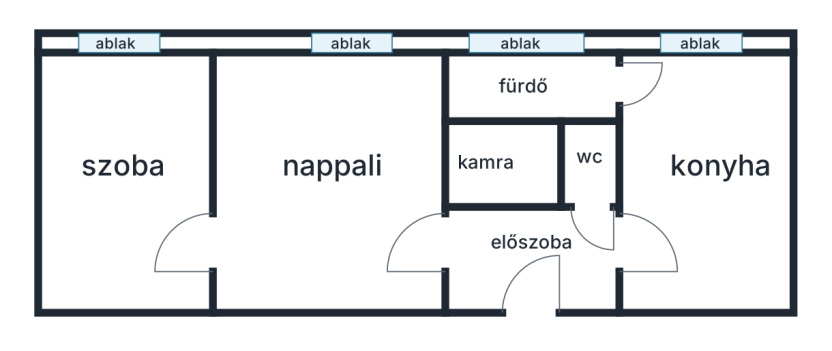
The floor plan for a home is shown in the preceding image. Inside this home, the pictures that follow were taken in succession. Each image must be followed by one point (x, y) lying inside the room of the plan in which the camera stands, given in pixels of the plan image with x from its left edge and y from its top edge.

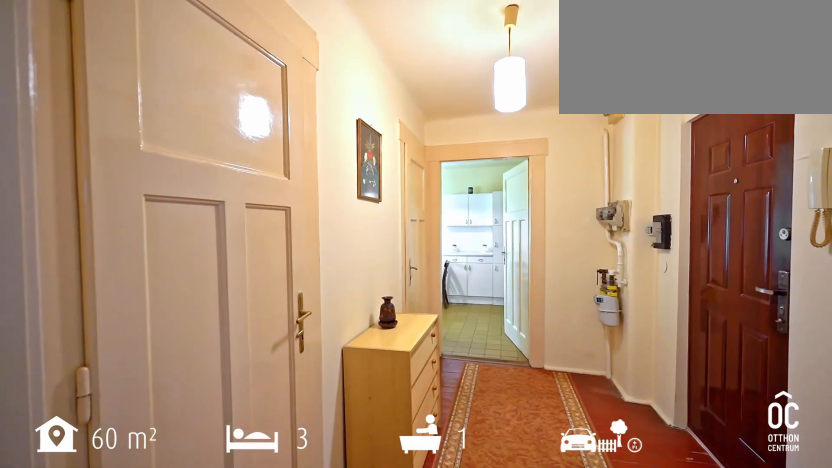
(527, 261)
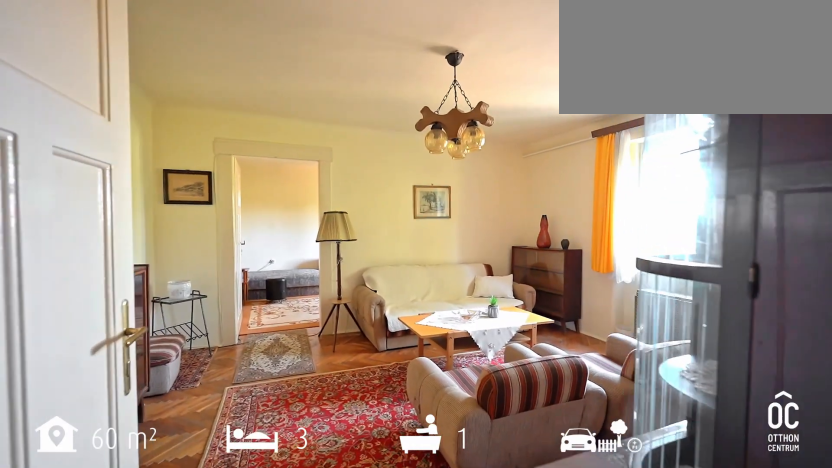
(335, 185)
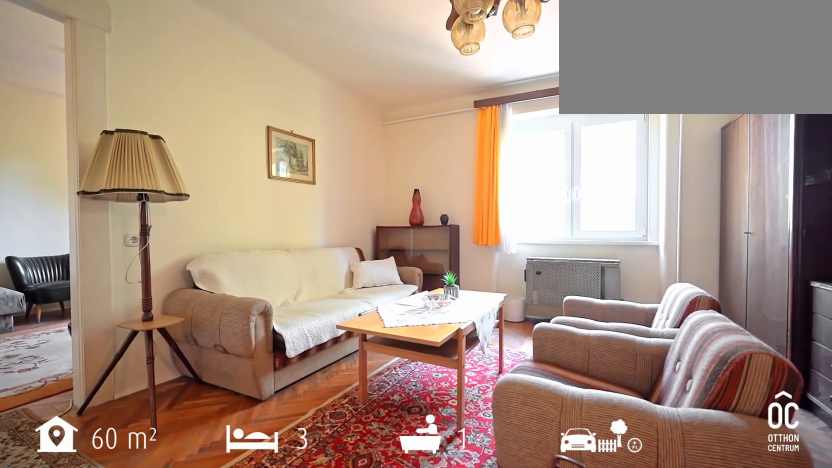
(335, 185)
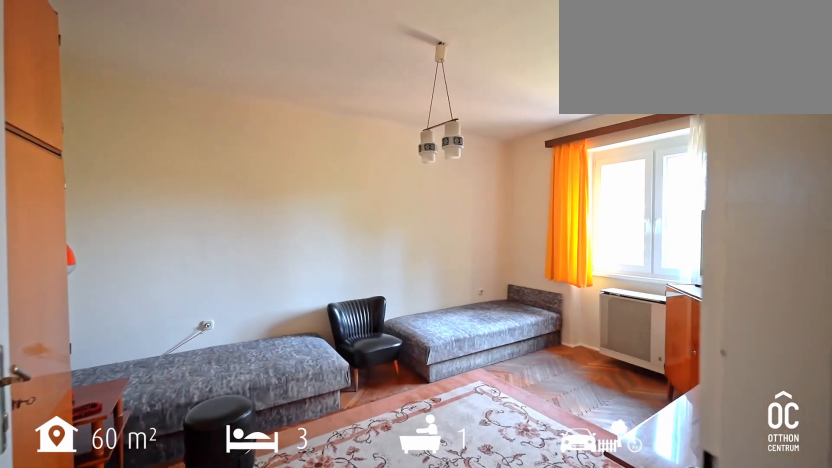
(125, 174)
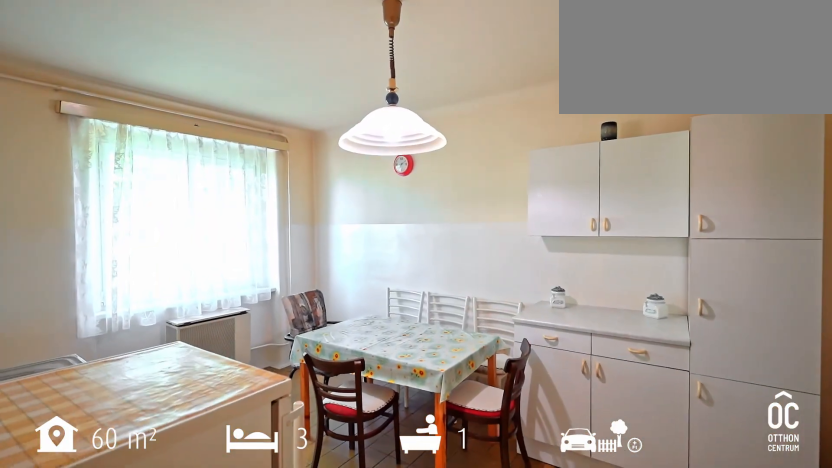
(704, 186)
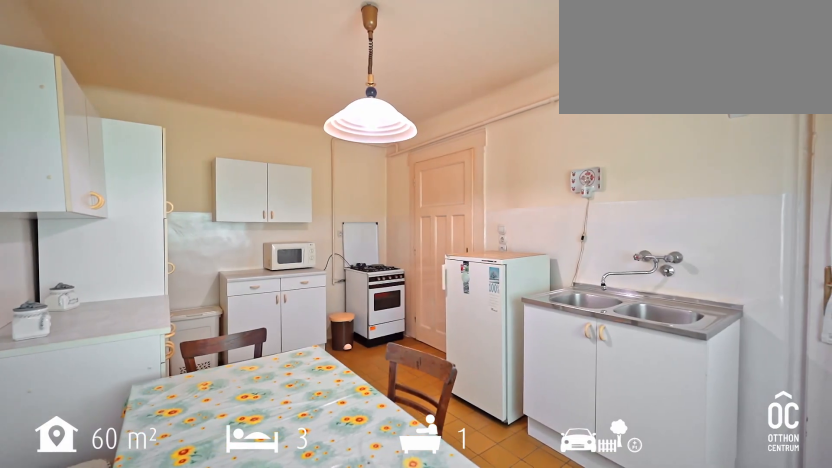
(704, 186)
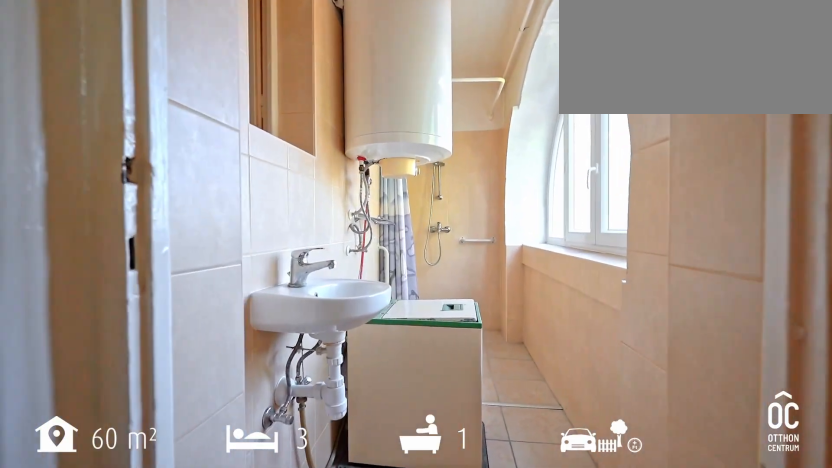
(528, 85)
